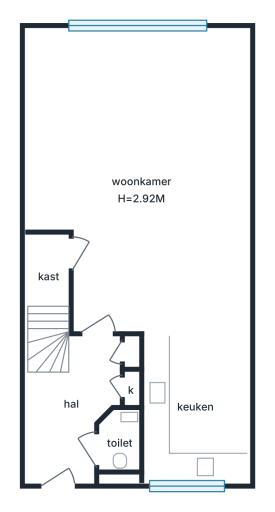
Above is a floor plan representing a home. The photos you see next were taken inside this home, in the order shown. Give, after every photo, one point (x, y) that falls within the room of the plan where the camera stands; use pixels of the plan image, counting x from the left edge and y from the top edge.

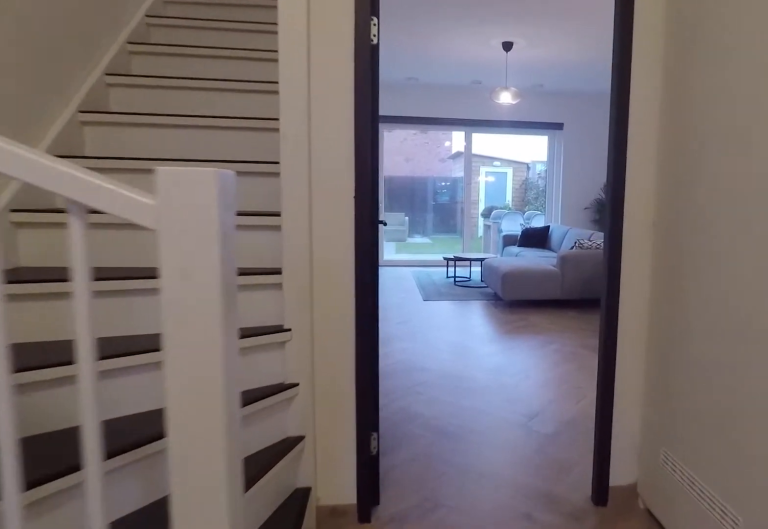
(71, 410)
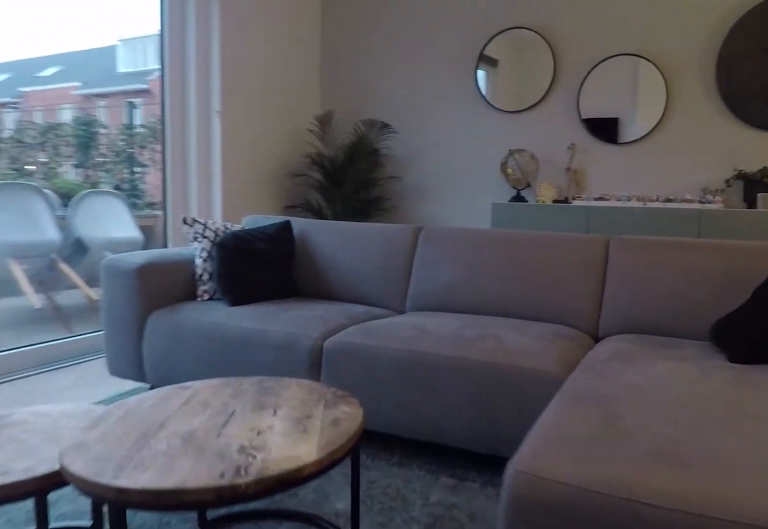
(148, 215)
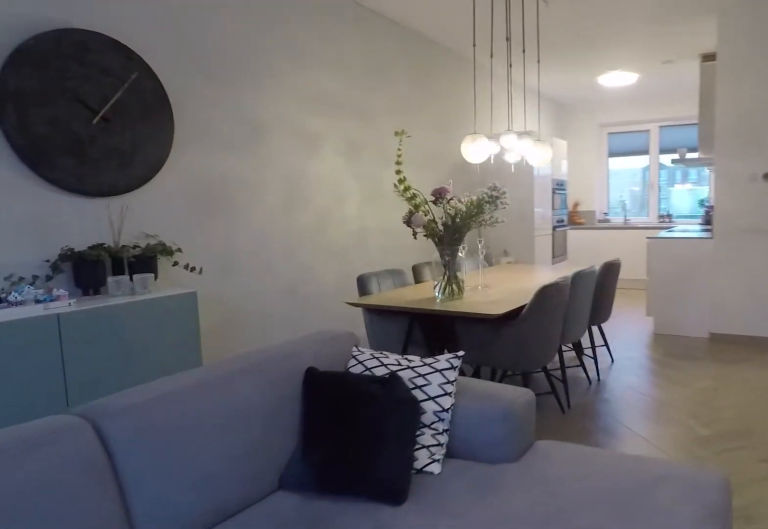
(148, 215)
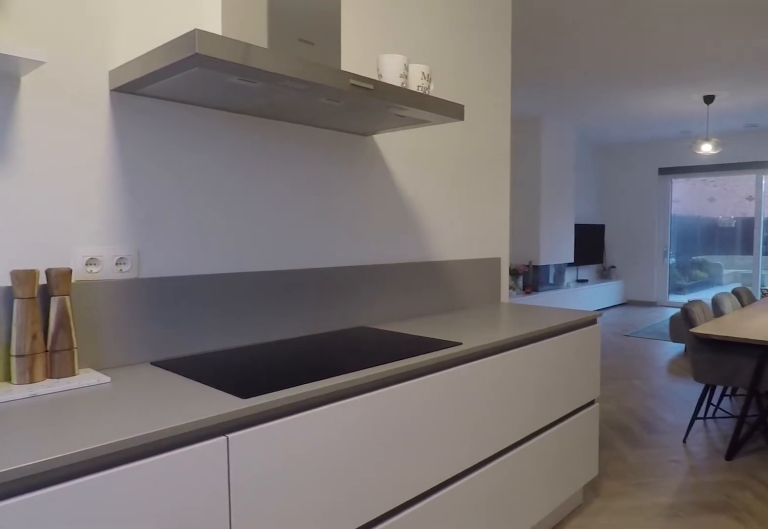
(196, 405)
